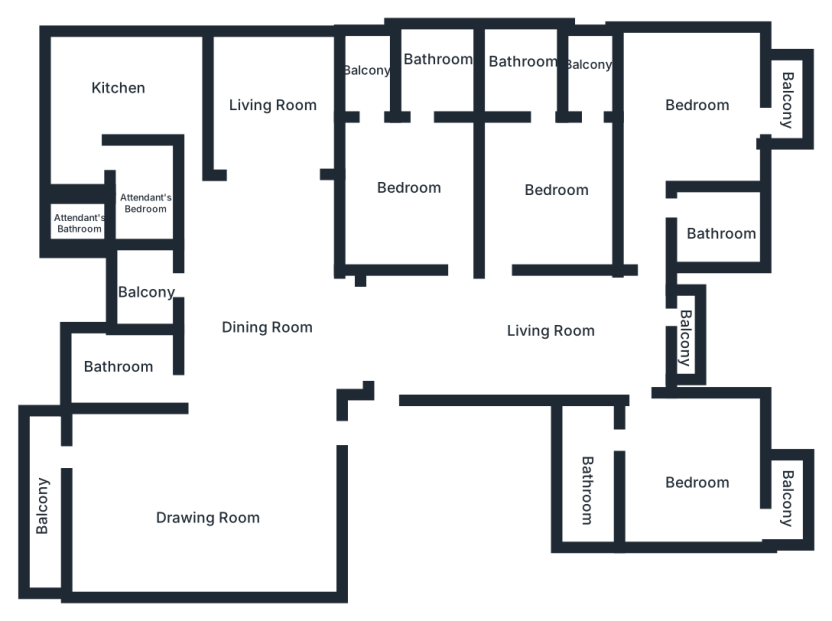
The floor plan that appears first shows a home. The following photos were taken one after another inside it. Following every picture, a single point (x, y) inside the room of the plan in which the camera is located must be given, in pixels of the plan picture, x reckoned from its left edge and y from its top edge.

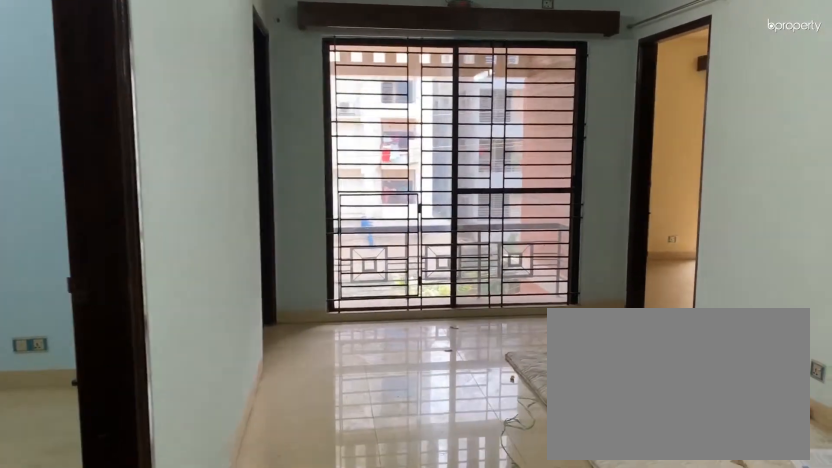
(510, 329)
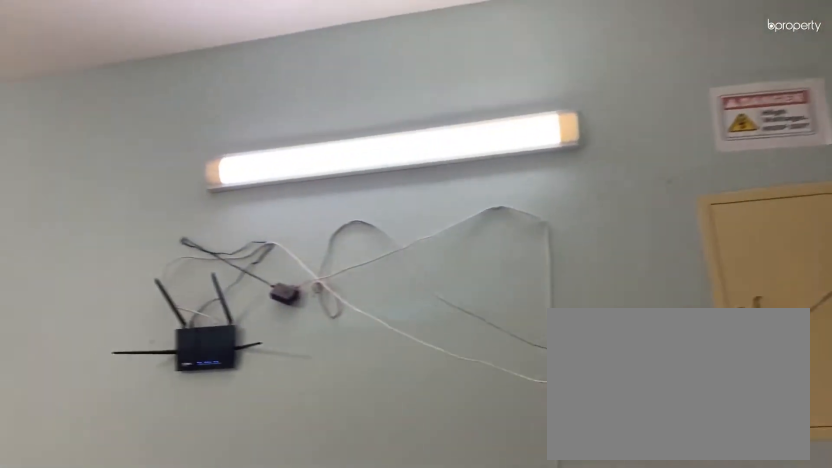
(465, 329)
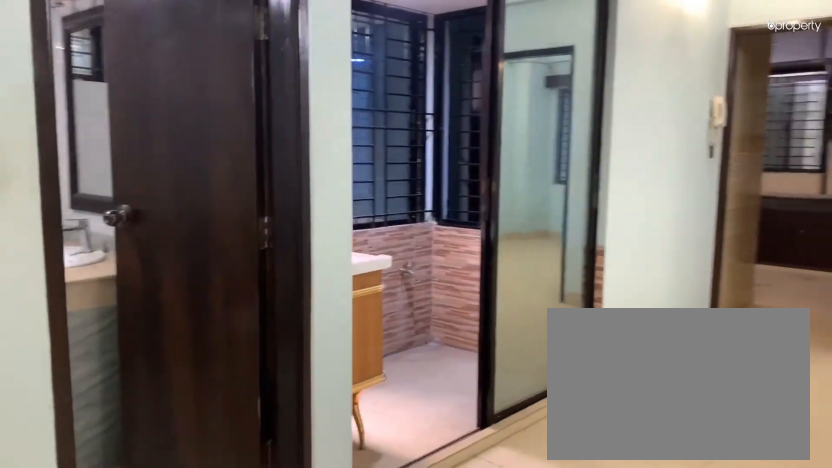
(255, 308)
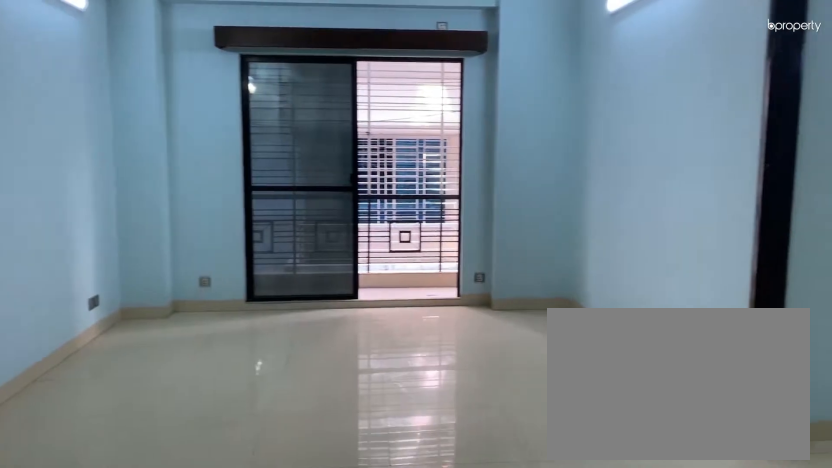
(207, 497)
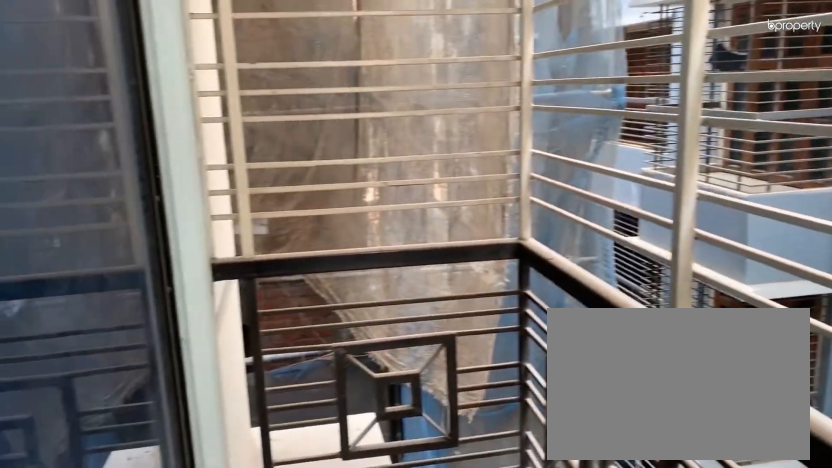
(40, 508)
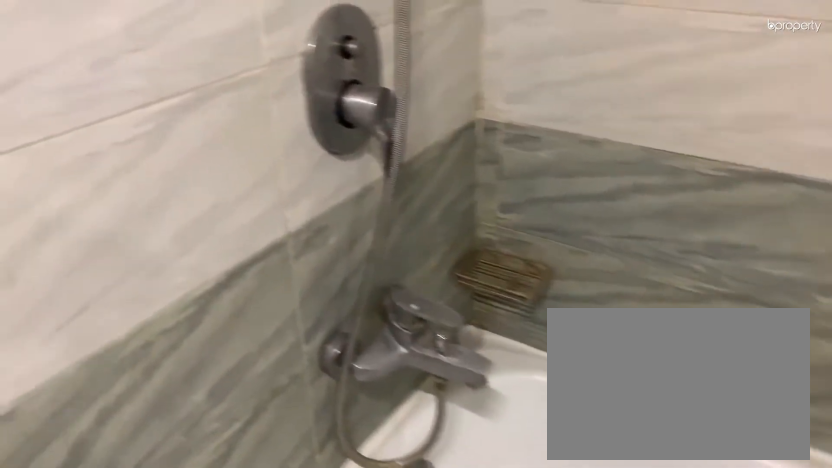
(130, 370)
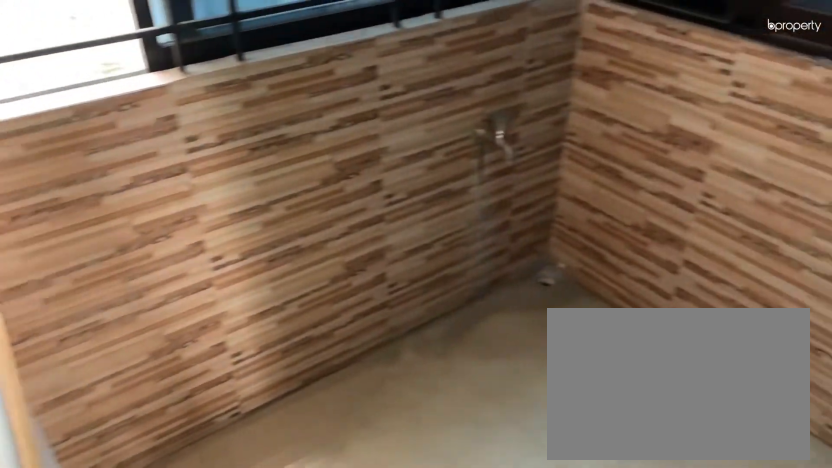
(142, 290)
